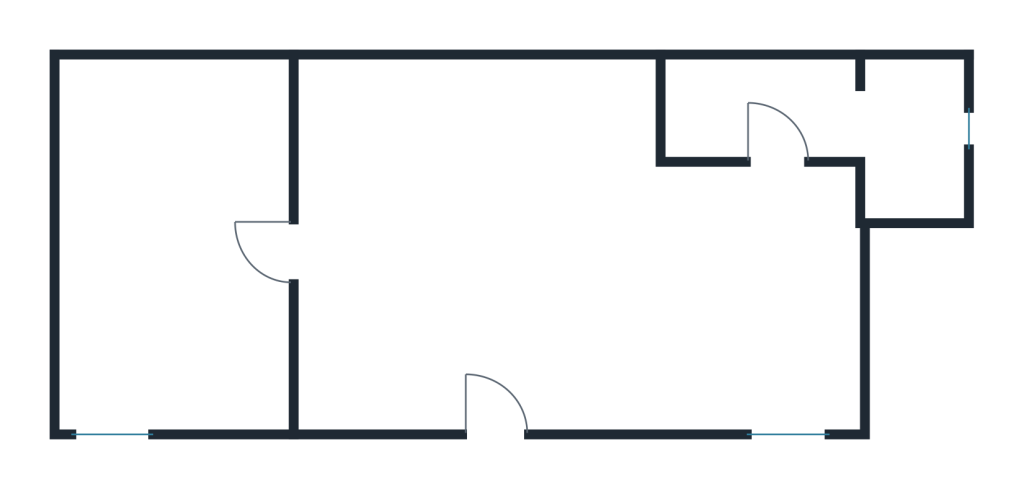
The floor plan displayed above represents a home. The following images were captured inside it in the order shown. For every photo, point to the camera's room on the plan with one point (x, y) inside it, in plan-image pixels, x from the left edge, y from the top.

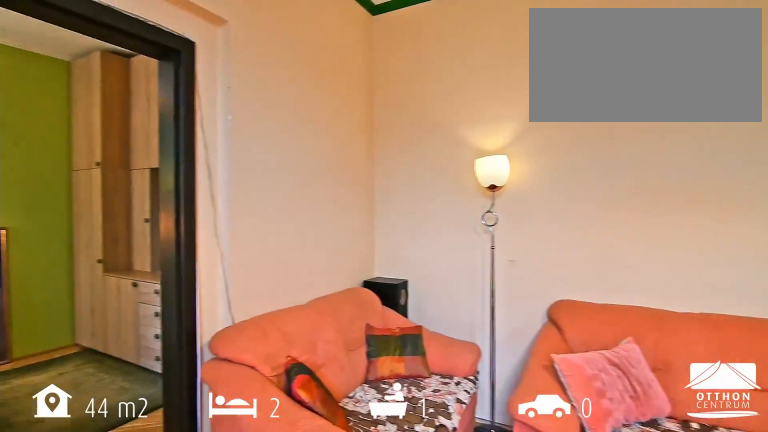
(540, 271)
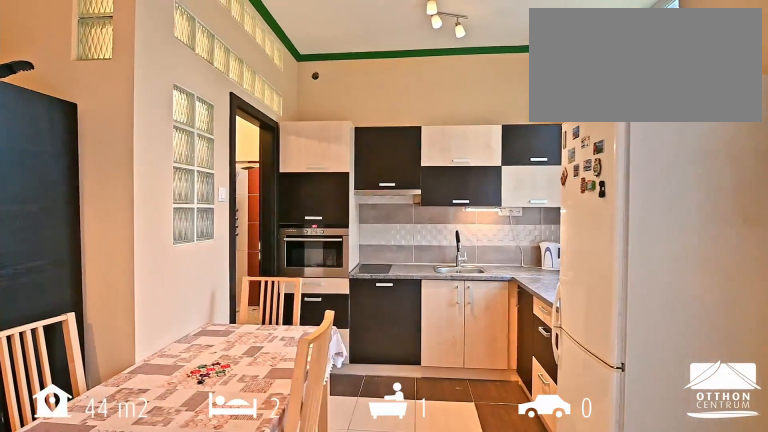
(540, 271)
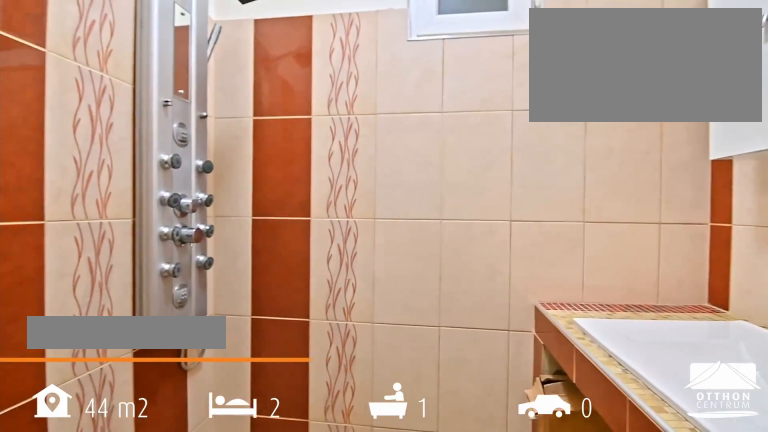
(763, 111)
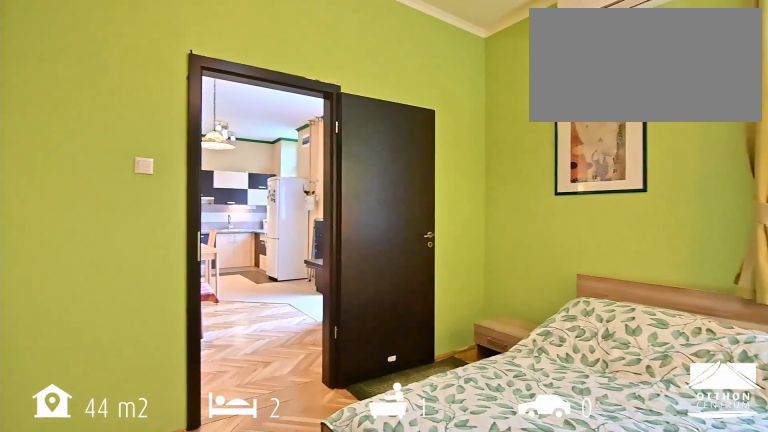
(176, 252)
